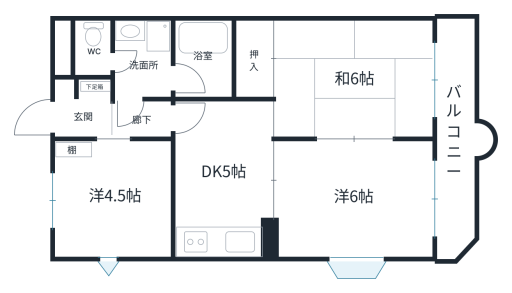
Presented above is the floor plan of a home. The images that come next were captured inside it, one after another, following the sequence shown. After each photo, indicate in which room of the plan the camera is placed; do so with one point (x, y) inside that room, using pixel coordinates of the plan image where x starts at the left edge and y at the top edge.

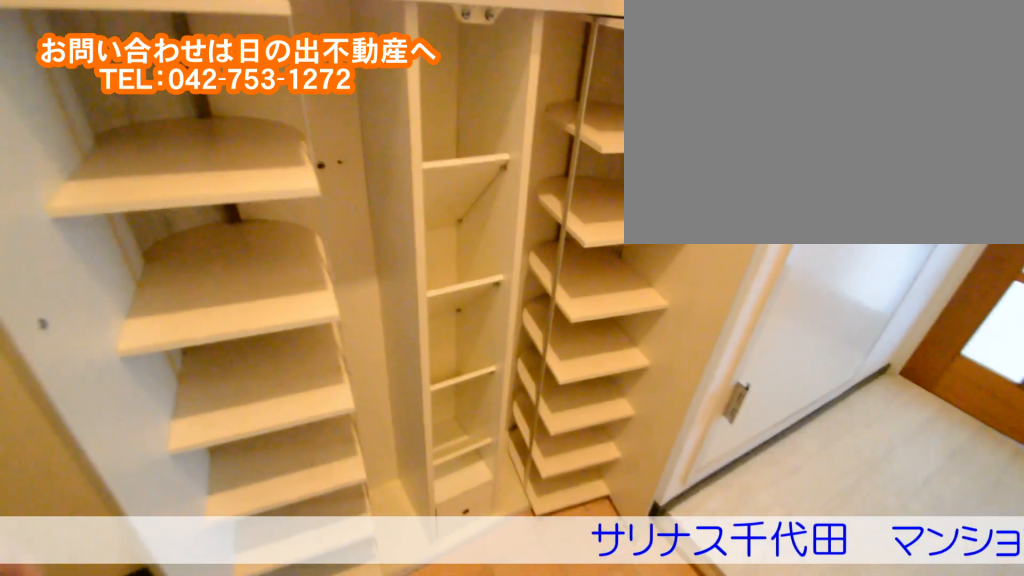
(102, 116)
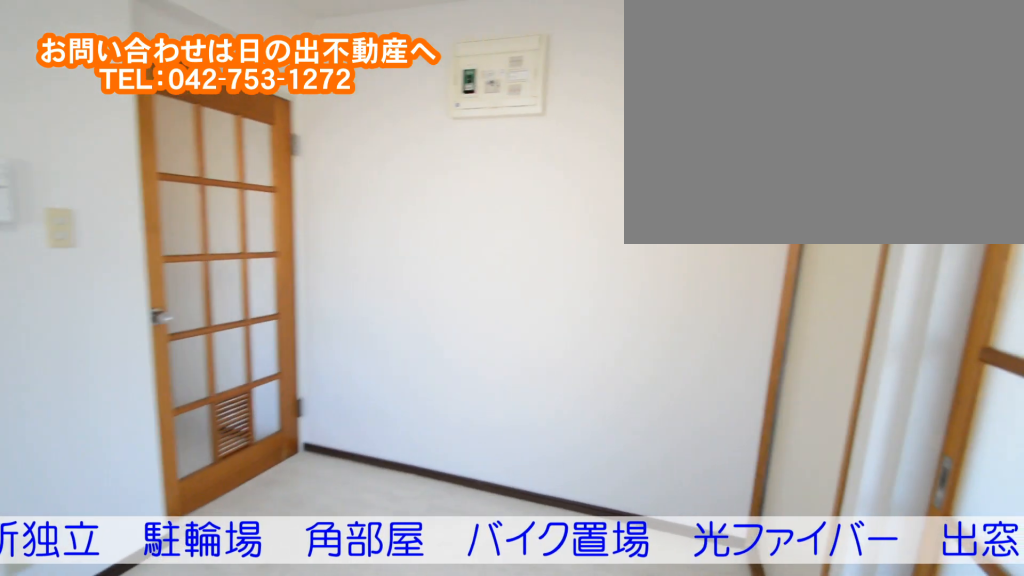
(229, 194)
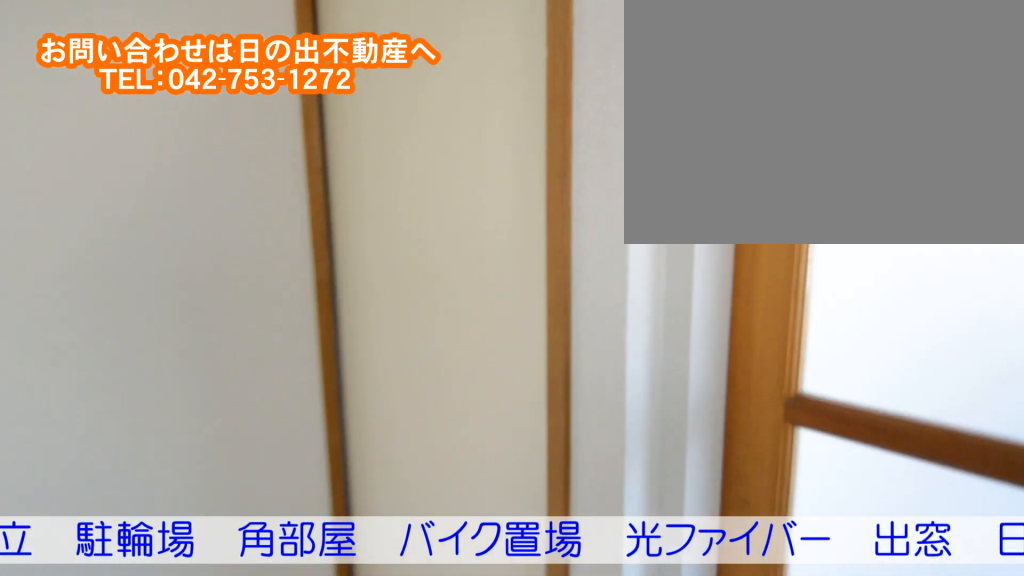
(229, 194)
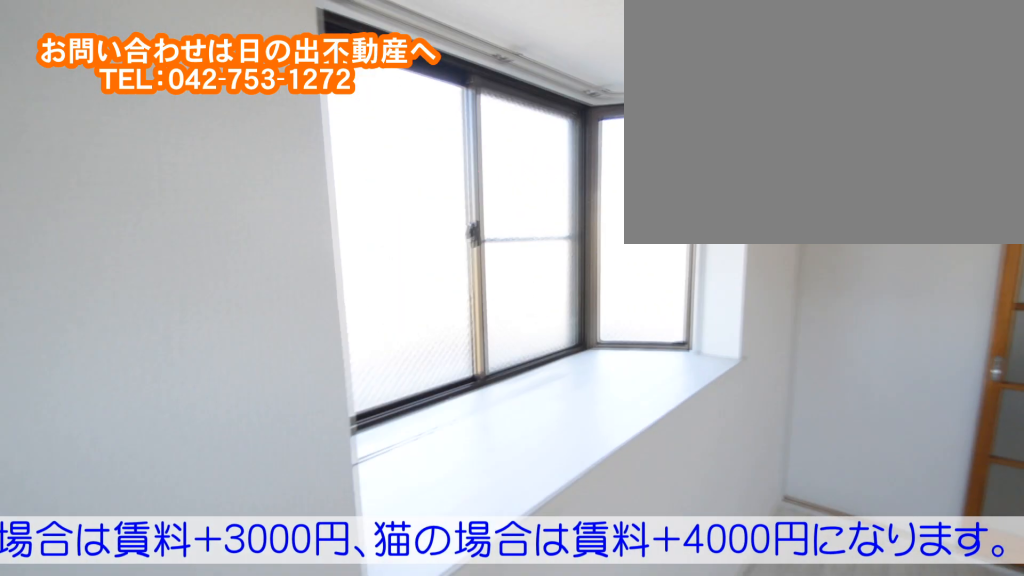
(358, 213)
